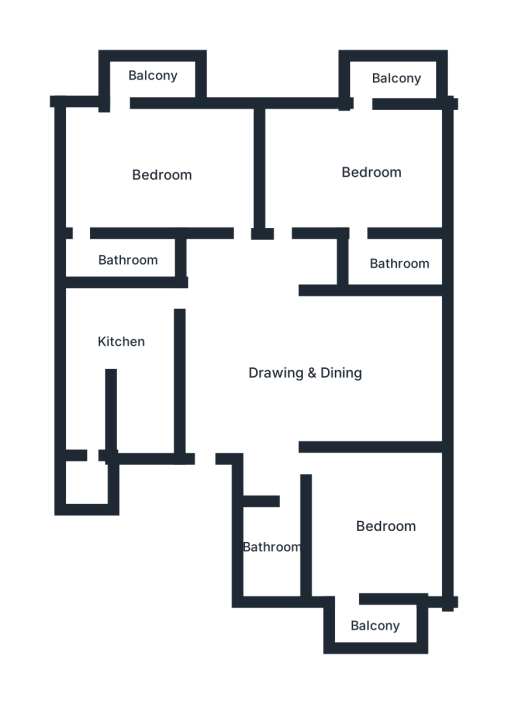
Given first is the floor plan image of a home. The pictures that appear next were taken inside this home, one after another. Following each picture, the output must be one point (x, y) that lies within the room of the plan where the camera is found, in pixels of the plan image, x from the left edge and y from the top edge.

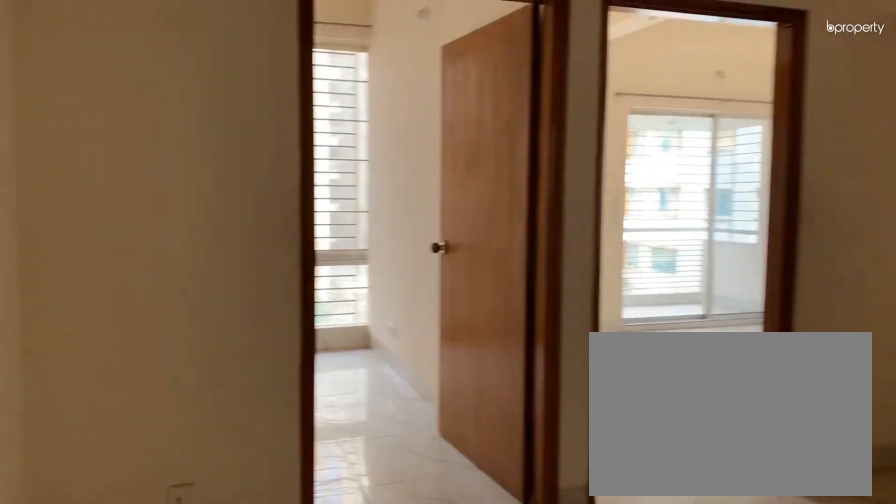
(304, 365)
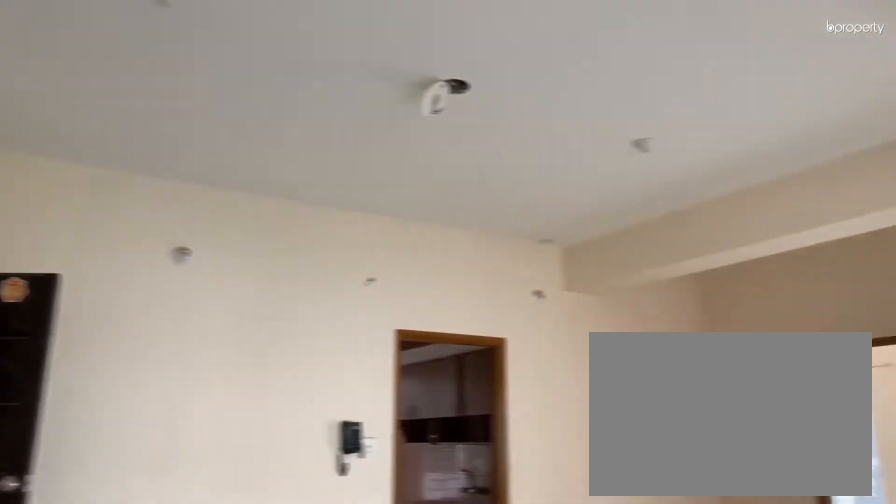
(308, 366)
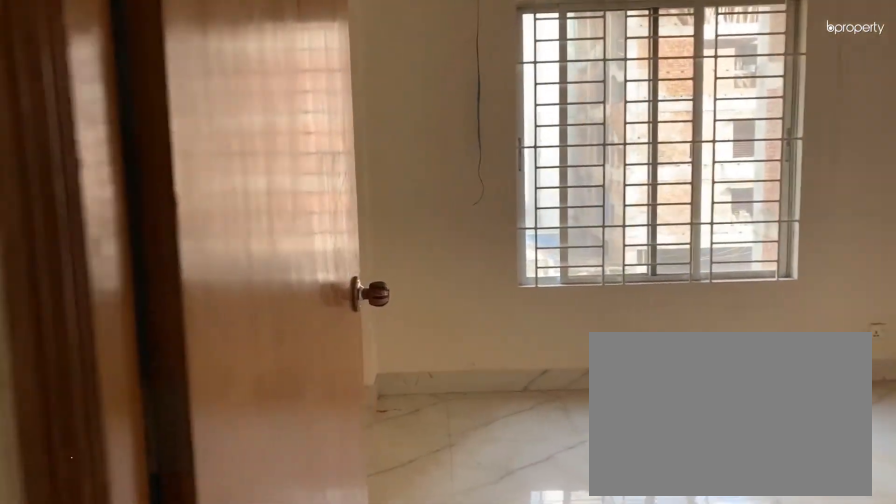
(375, 536)
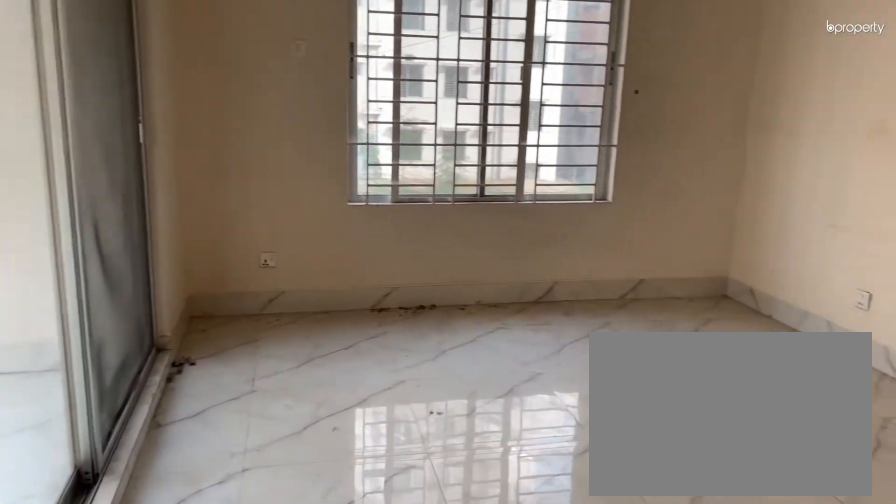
(345, 179)
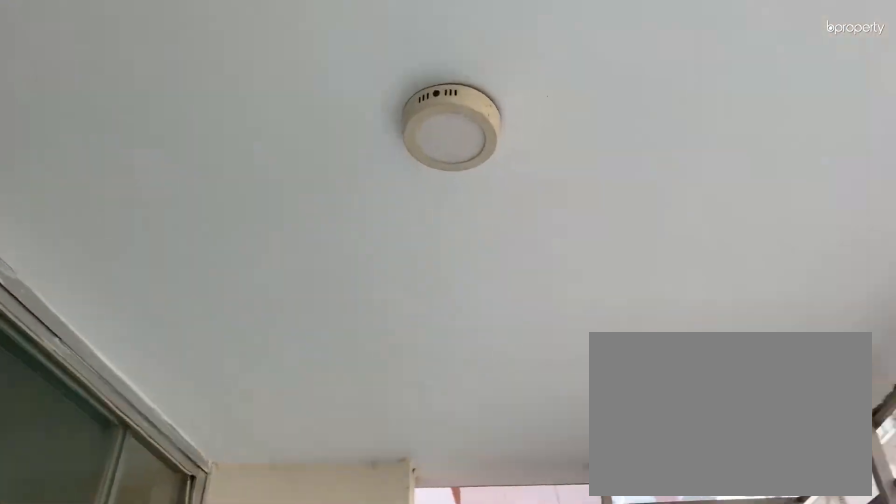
(390, 84)
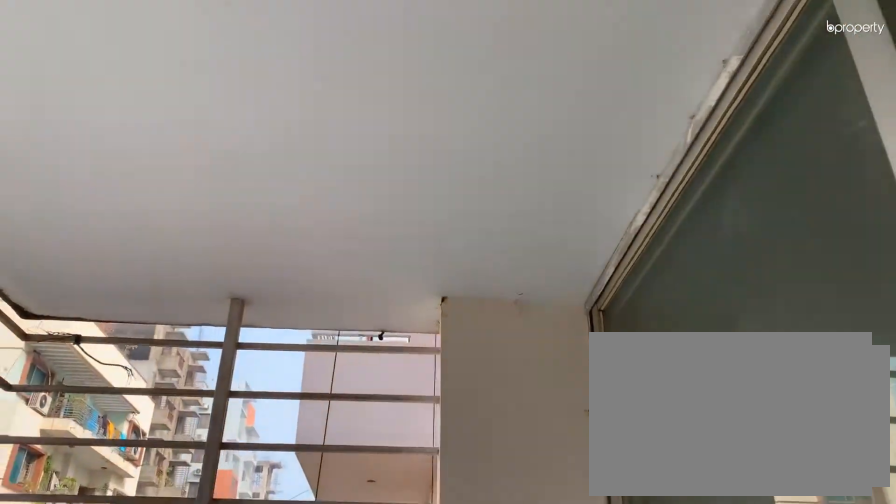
(158, 78)
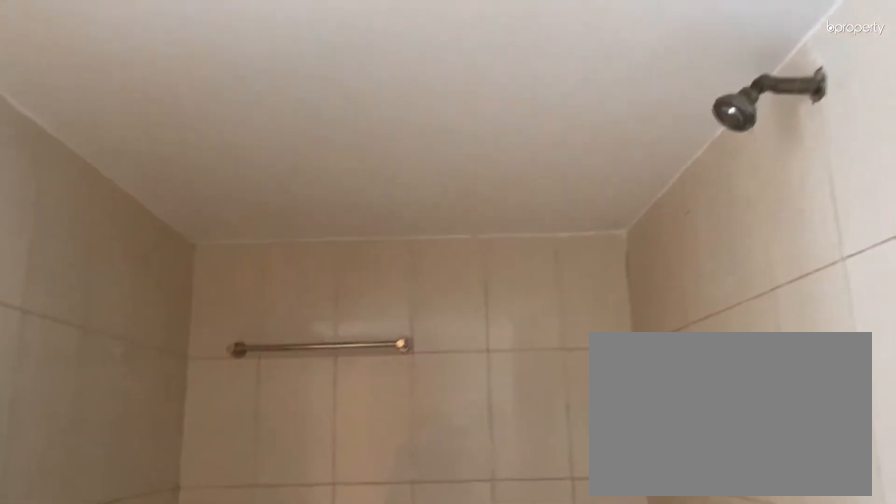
(140, 262)
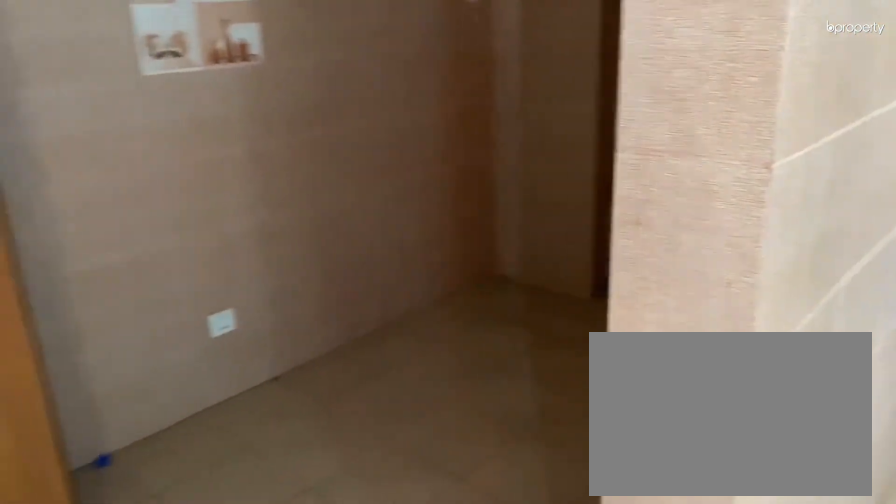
(110, 329)
